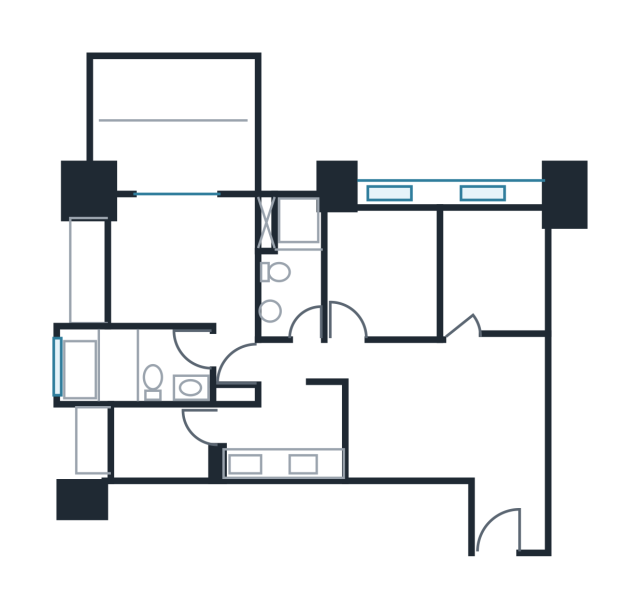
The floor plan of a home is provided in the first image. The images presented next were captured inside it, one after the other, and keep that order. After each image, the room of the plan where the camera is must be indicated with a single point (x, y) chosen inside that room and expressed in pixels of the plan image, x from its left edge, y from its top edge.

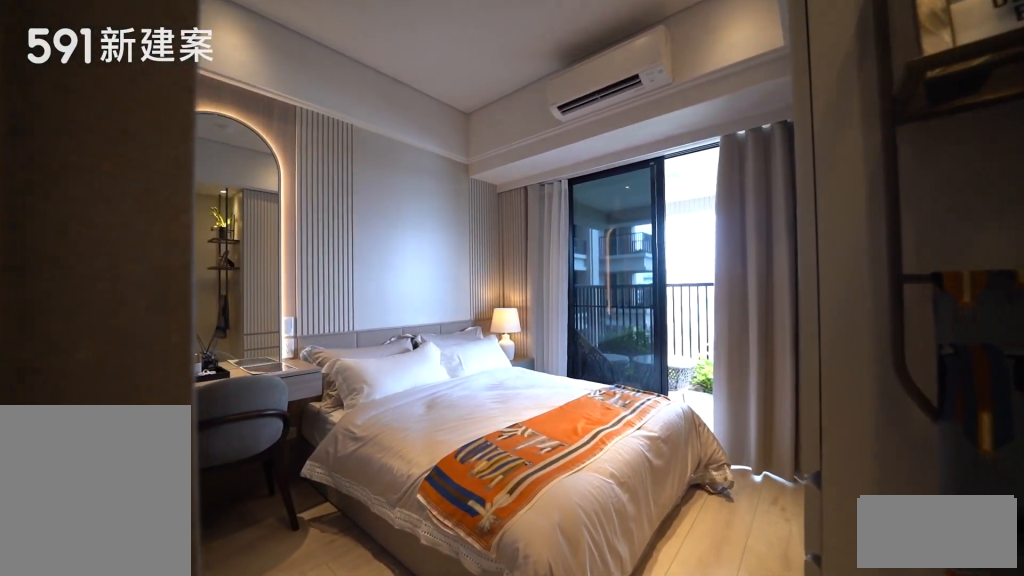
(183, 266)
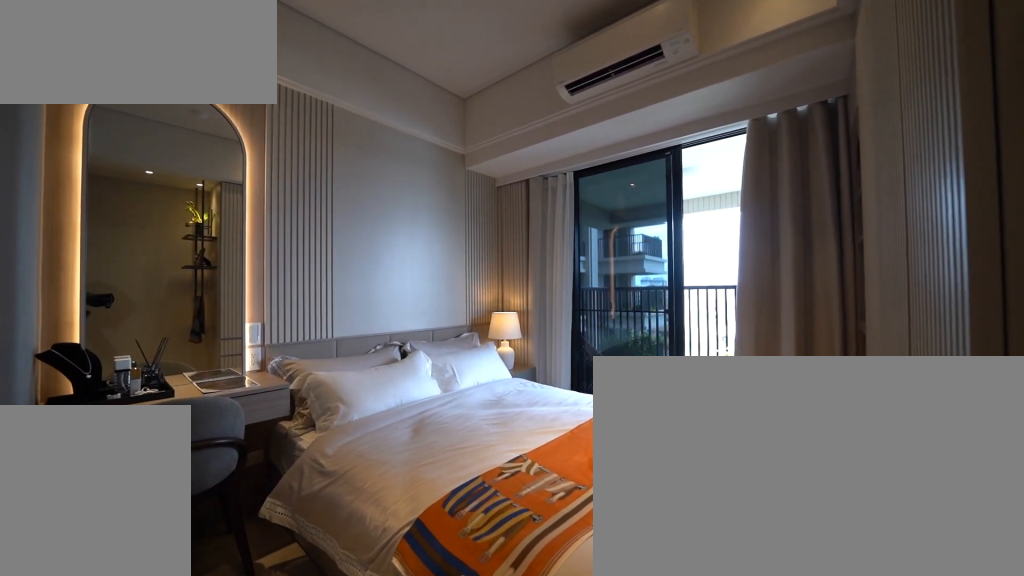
(183, 266)
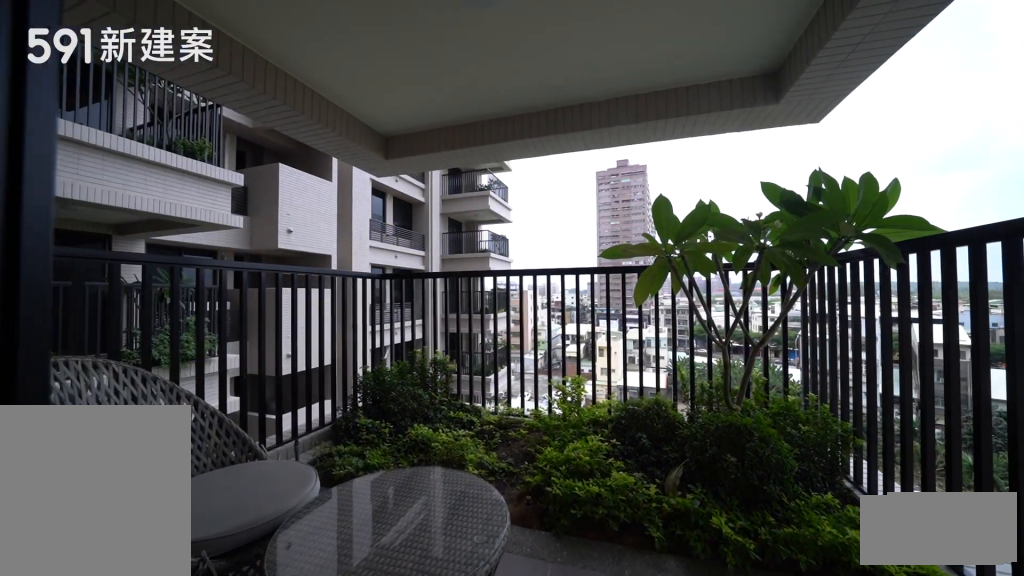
(174, 127)
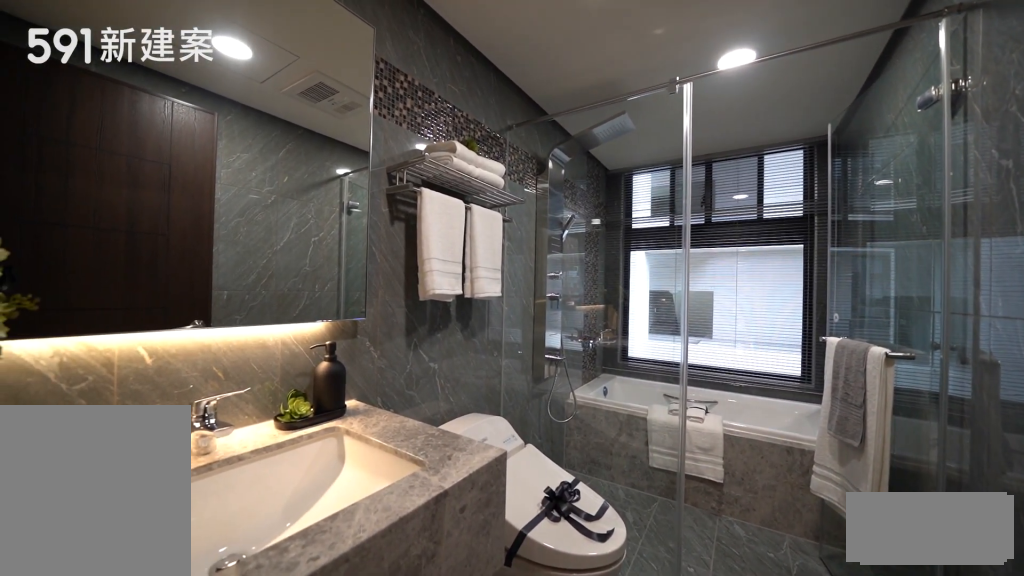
(129, 365)
